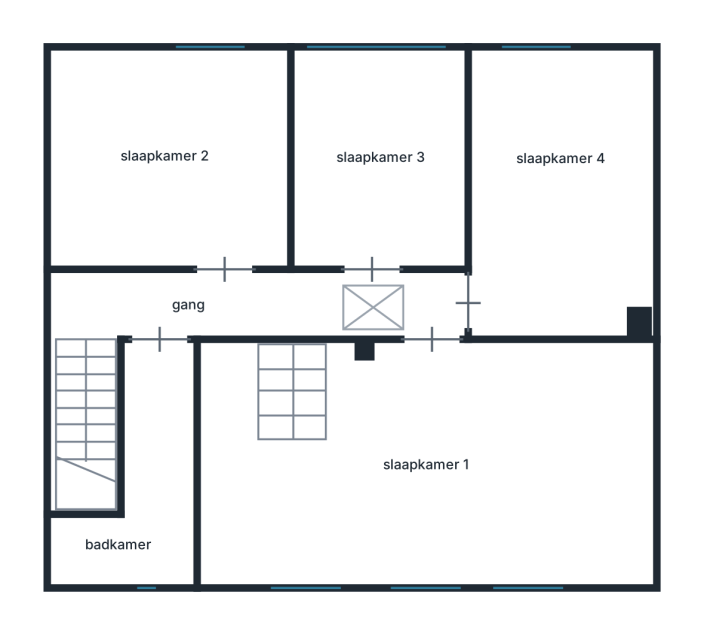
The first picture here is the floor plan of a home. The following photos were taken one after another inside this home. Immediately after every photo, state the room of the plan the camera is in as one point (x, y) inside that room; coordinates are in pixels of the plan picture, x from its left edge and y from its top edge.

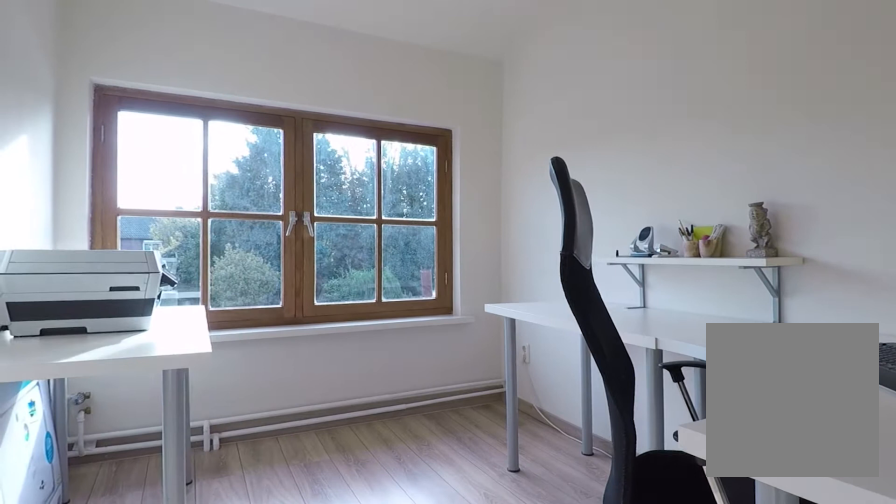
(376, 124)
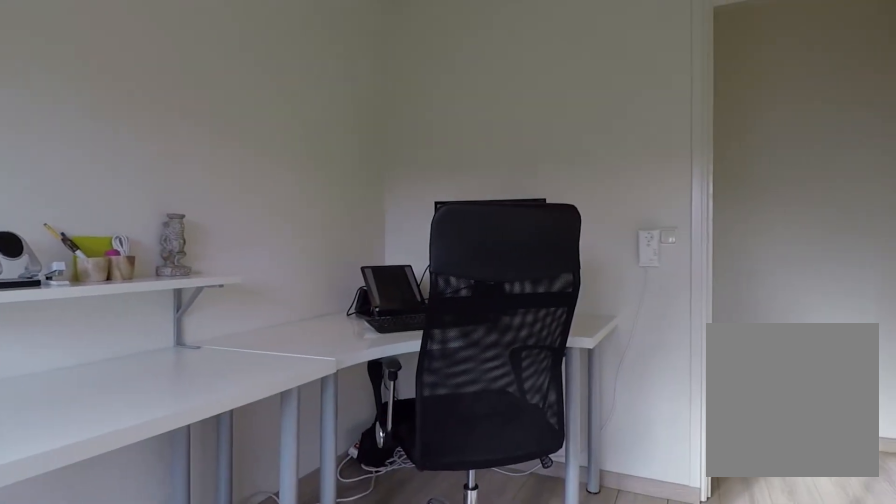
(376, 124)
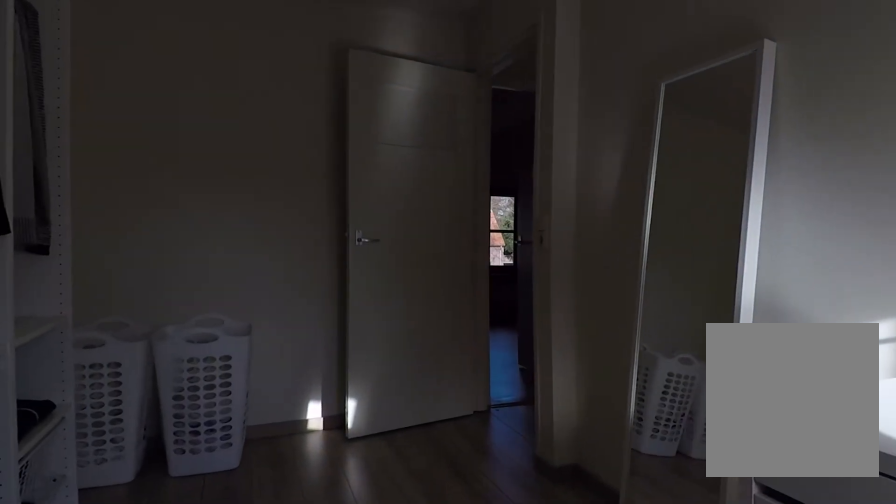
(566, 135)
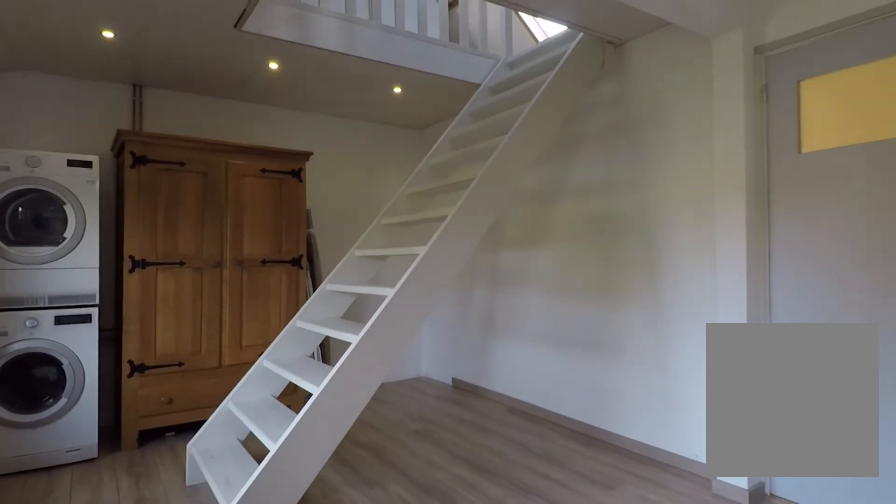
(242, 477)
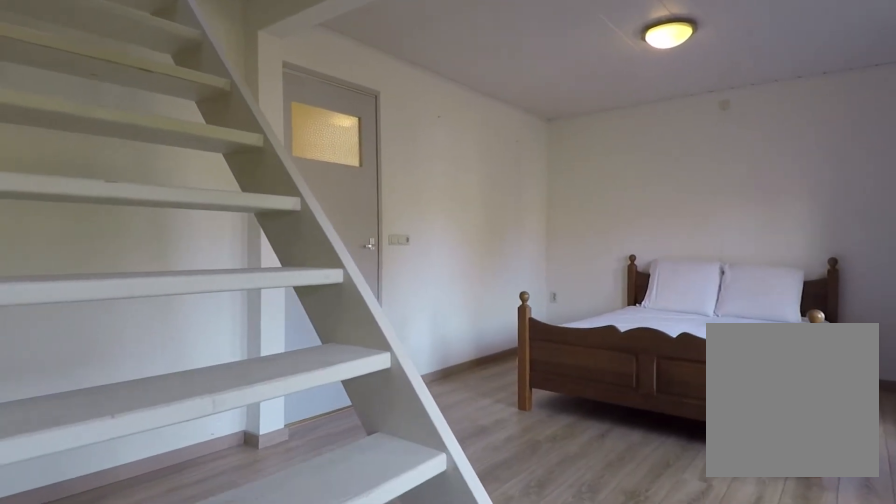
(242, 477)
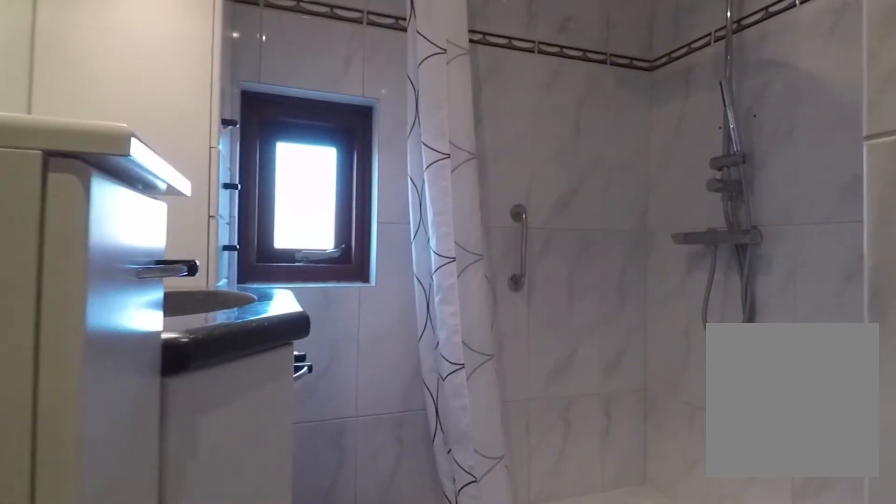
(147, 480)
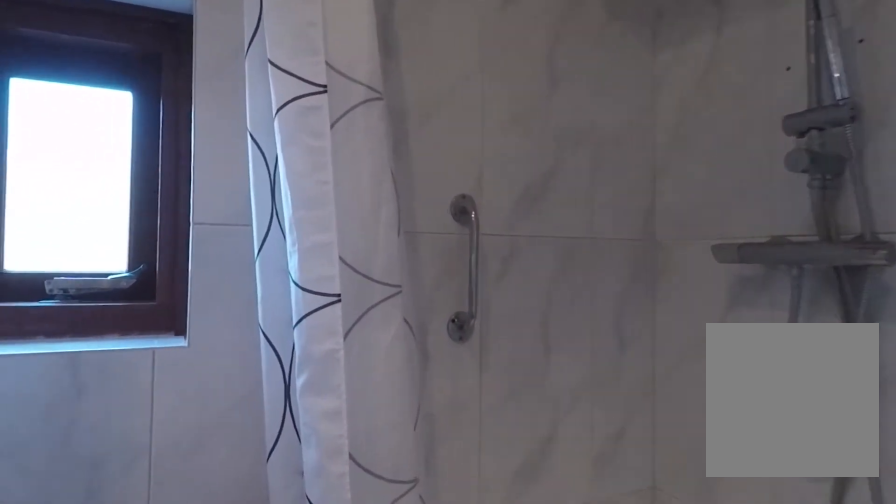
(147, 480)
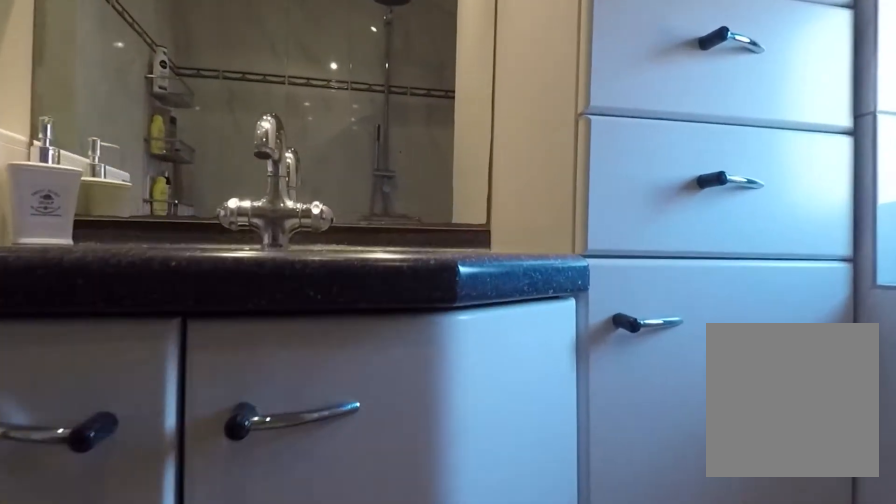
(147, 480)
